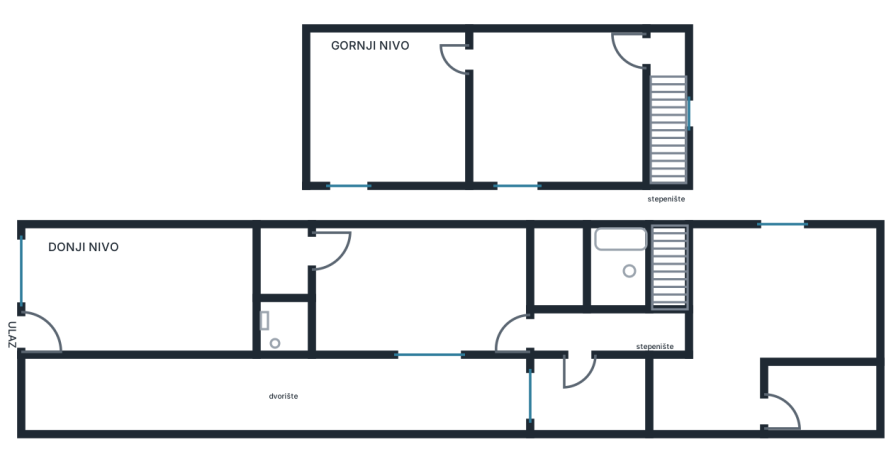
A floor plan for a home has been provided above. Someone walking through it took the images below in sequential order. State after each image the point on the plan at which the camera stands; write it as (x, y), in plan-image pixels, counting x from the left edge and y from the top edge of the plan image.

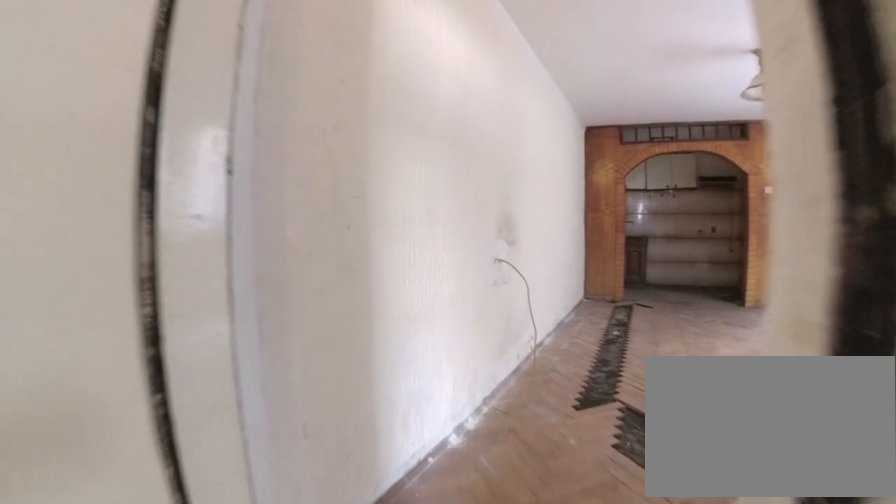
(260, 251)
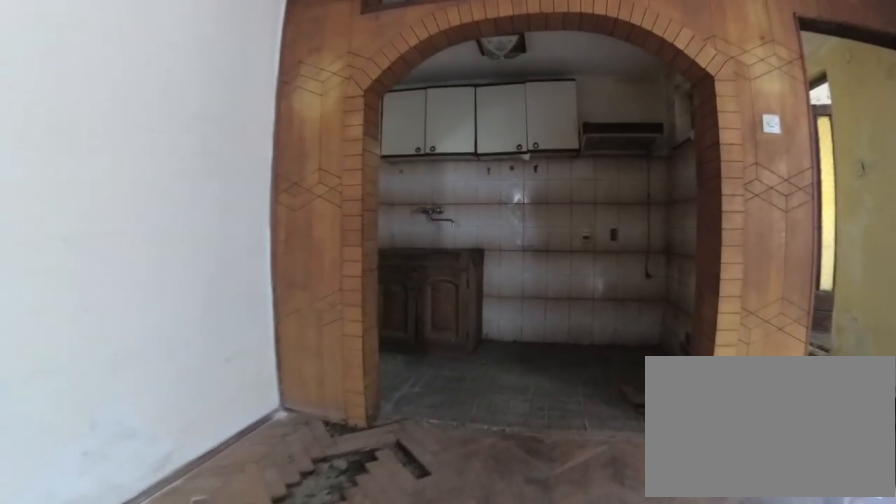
(420, 253)
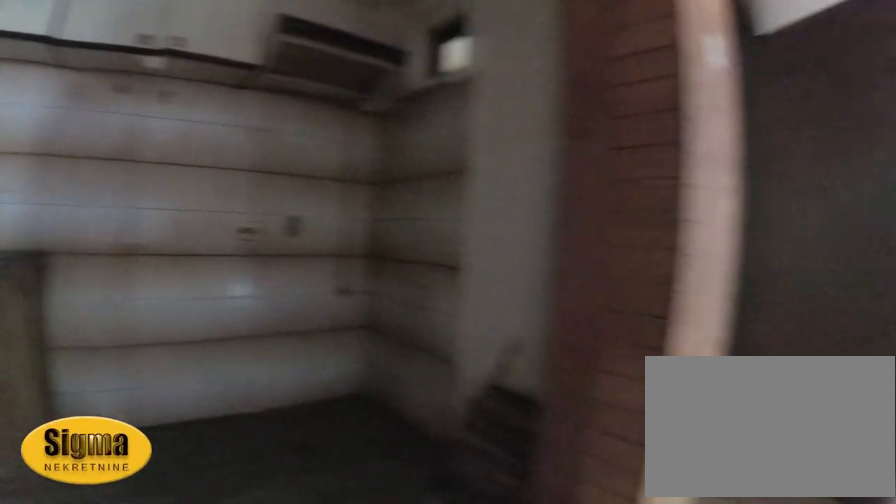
(506, 232)
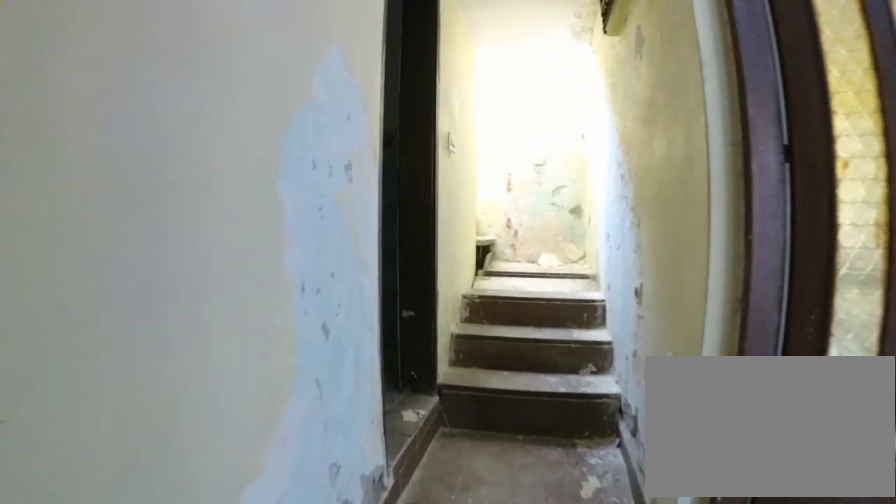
(547, 321)
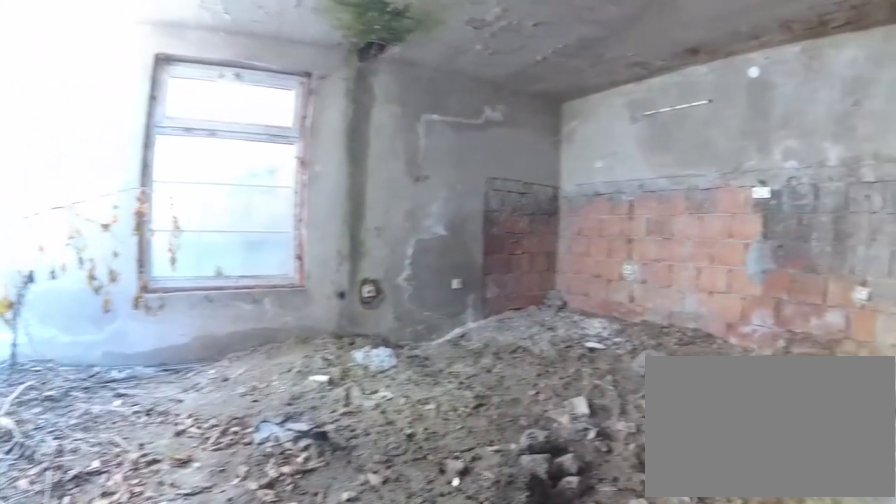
(720, 373)
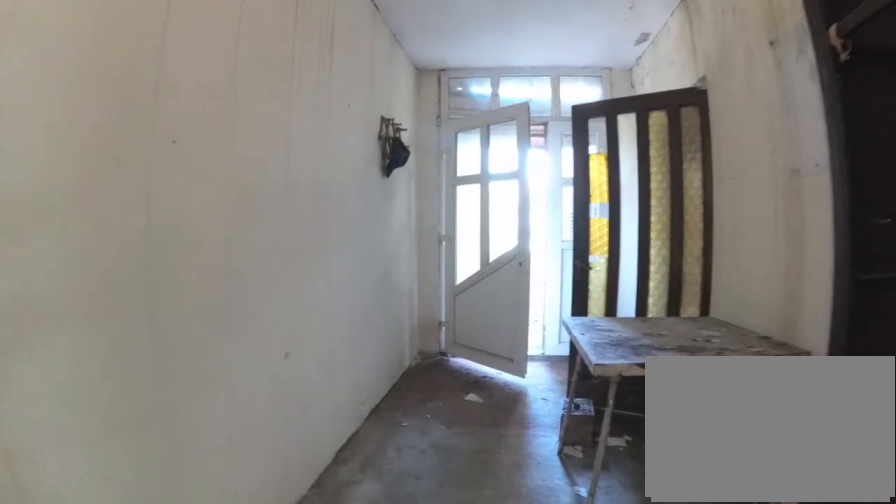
(693, 398)
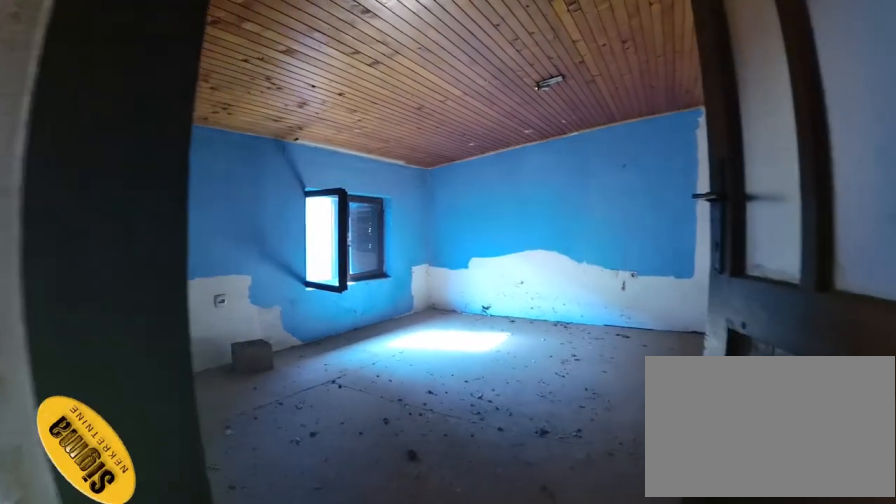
(485, 65)
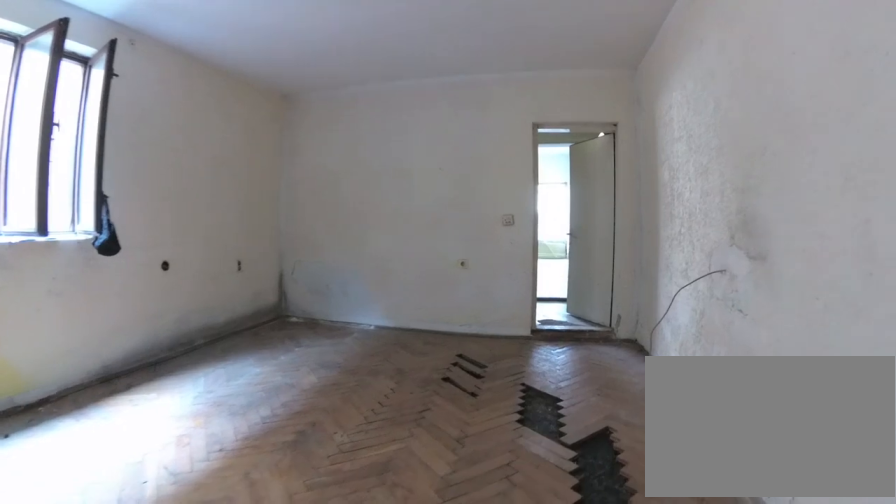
(467, 253)
